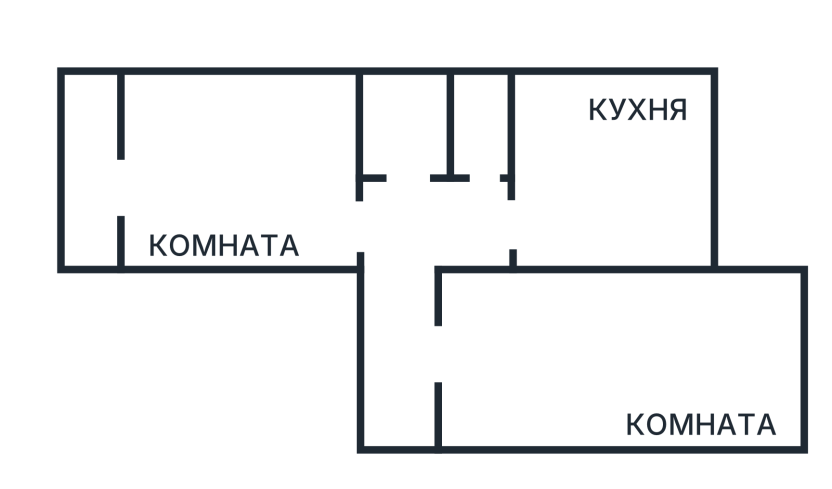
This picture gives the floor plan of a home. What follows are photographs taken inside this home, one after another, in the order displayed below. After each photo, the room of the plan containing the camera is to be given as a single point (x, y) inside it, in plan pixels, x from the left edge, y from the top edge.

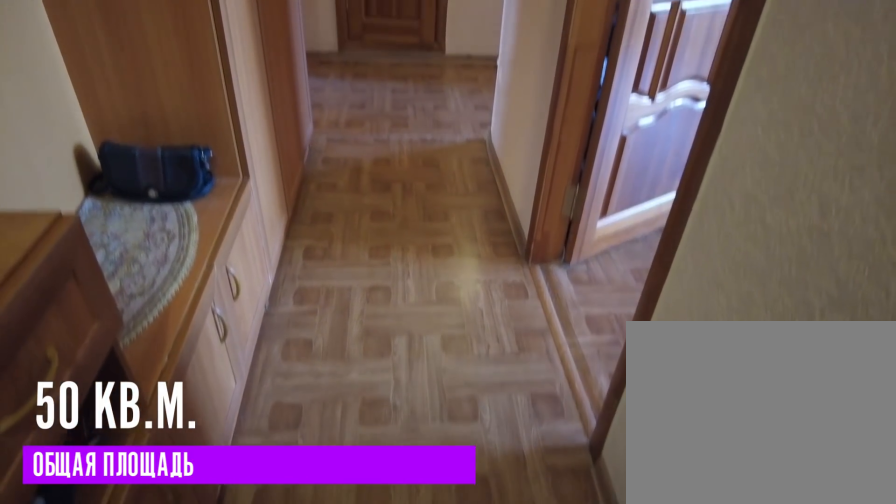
(410, 413)
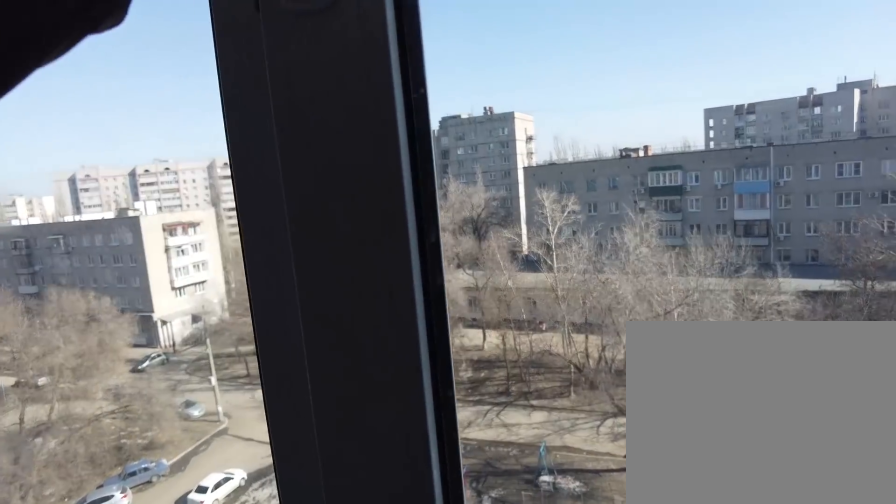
(543, 391)
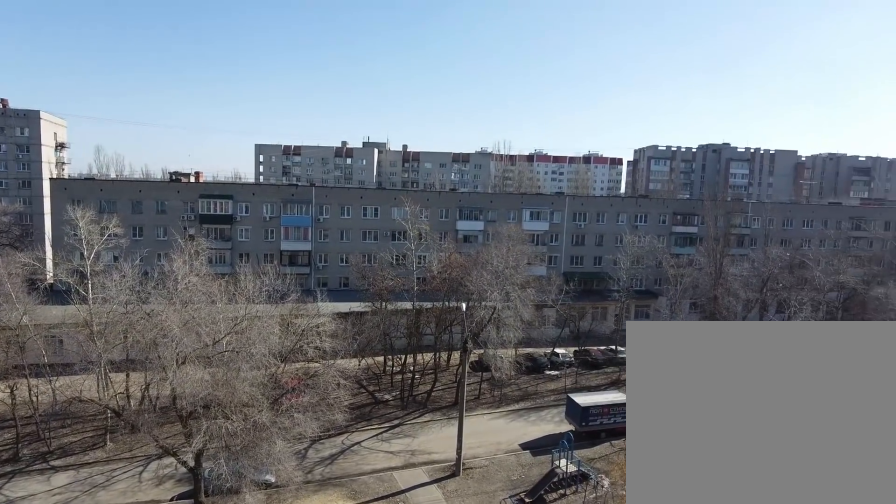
(543, 391)
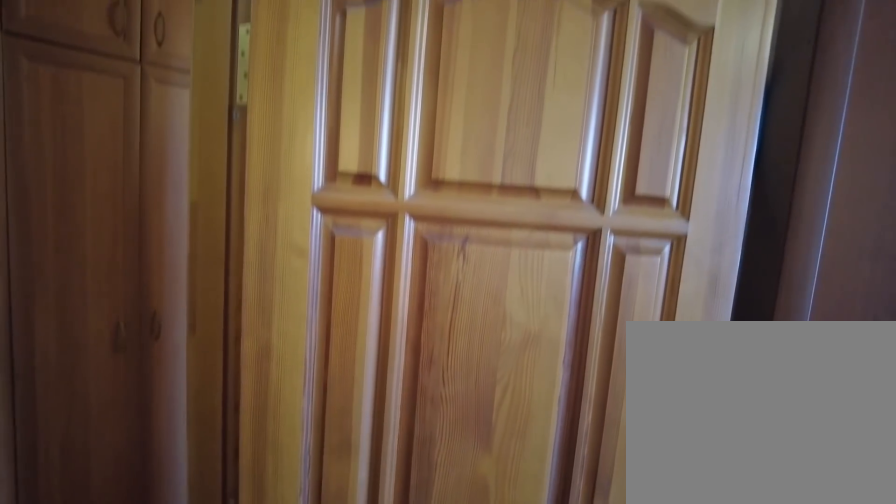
(444, 369)
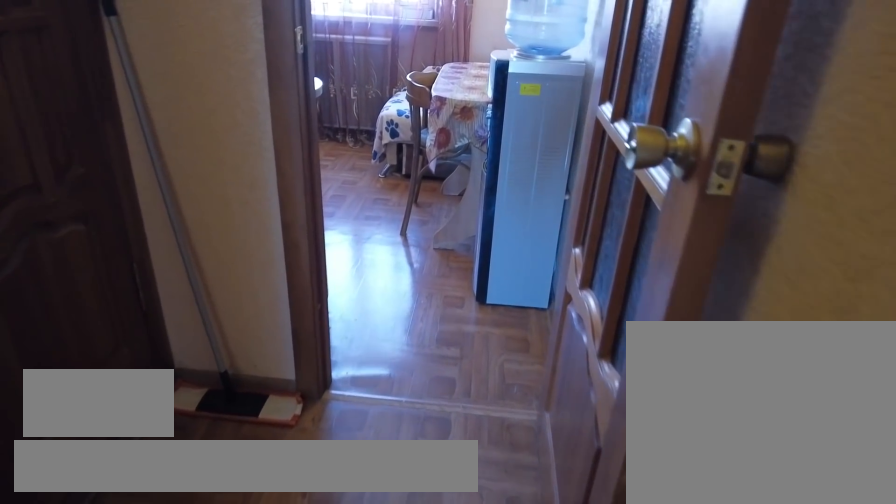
(408, 293)
